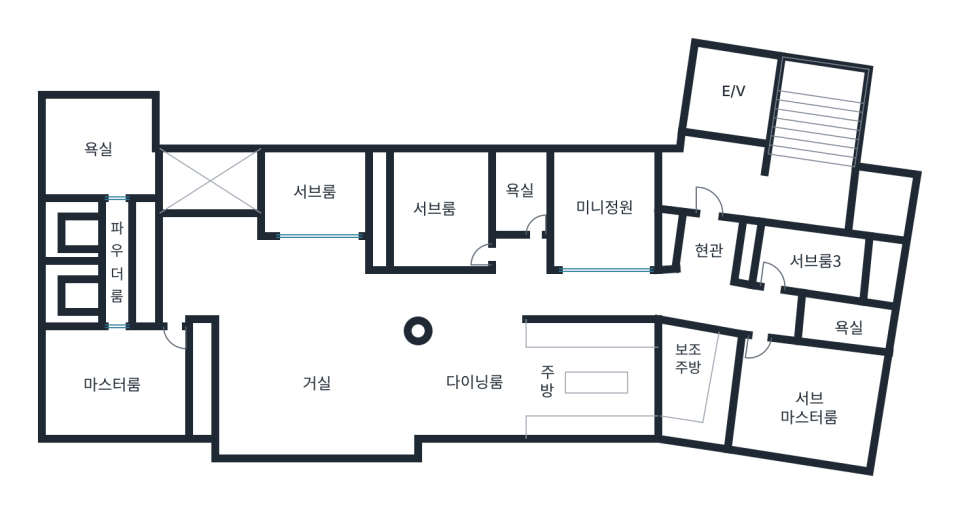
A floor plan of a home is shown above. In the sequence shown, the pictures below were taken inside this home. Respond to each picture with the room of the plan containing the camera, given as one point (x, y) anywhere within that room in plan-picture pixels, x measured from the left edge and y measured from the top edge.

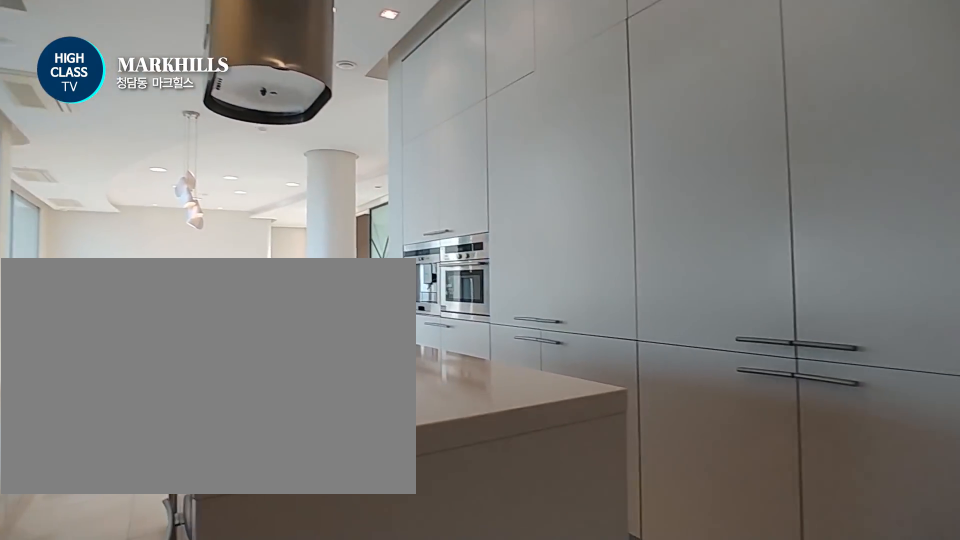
(537, 381)
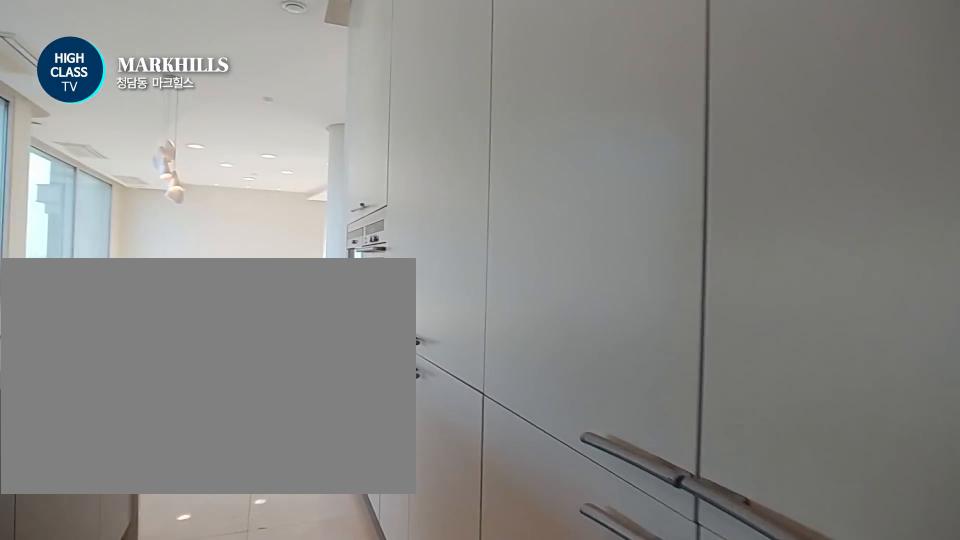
(537, 381)
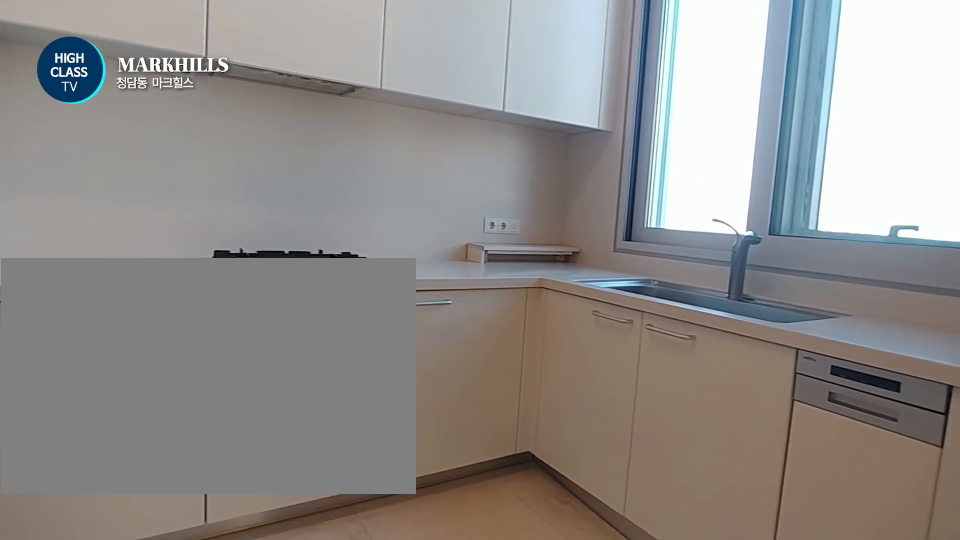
(696, 382)
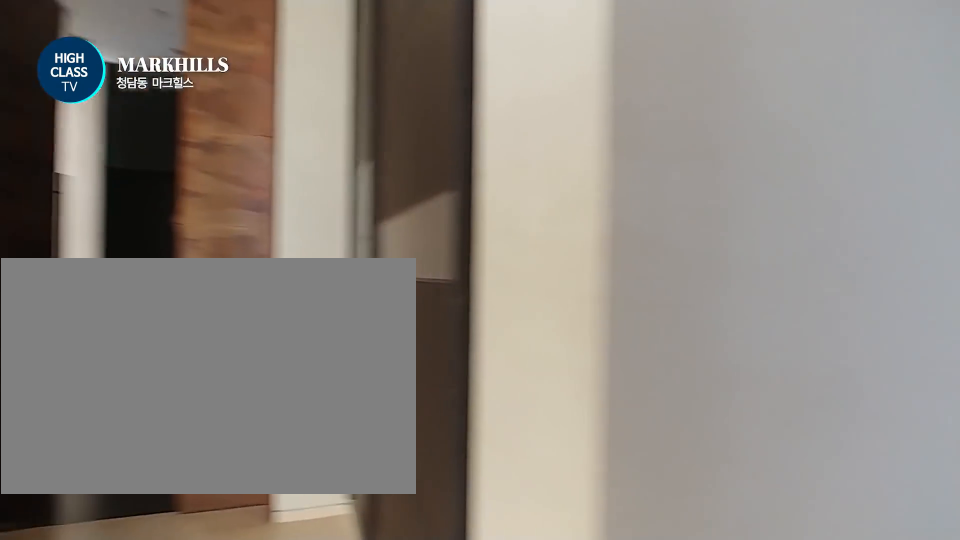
(709, 269)
